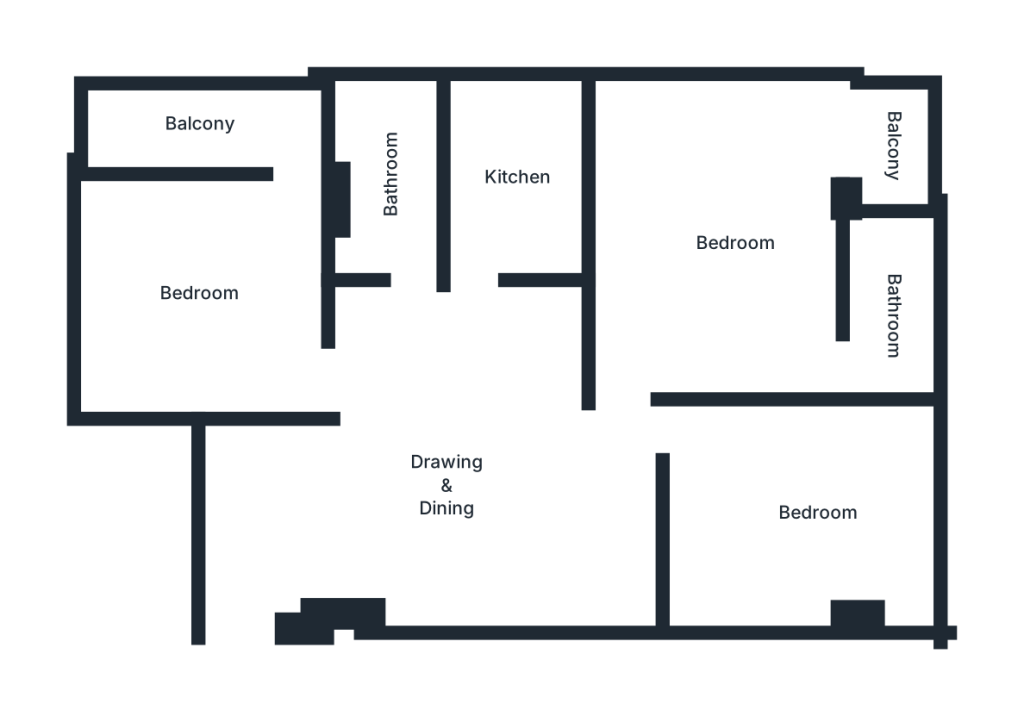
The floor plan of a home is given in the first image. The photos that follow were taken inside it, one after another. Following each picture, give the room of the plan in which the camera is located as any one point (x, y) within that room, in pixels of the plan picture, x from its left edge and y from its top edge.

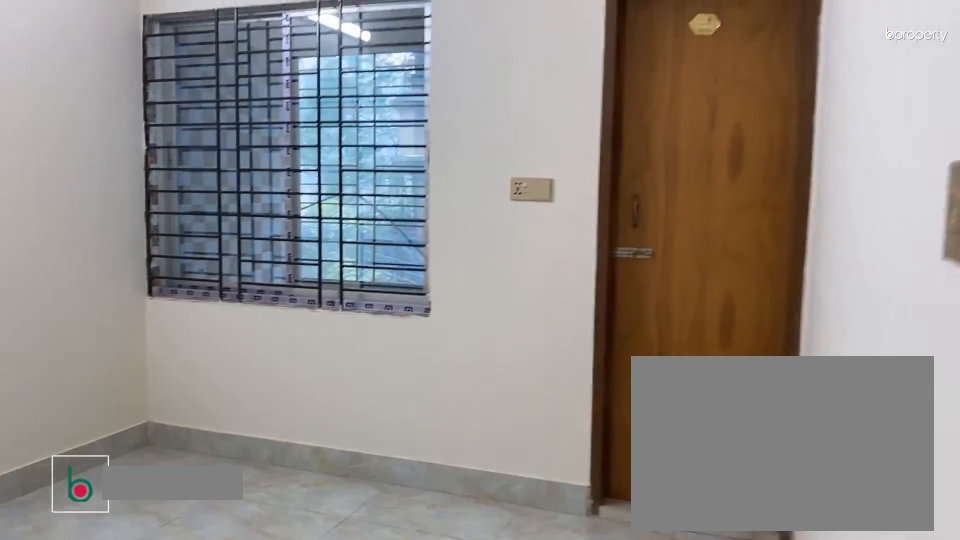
(207, 296)
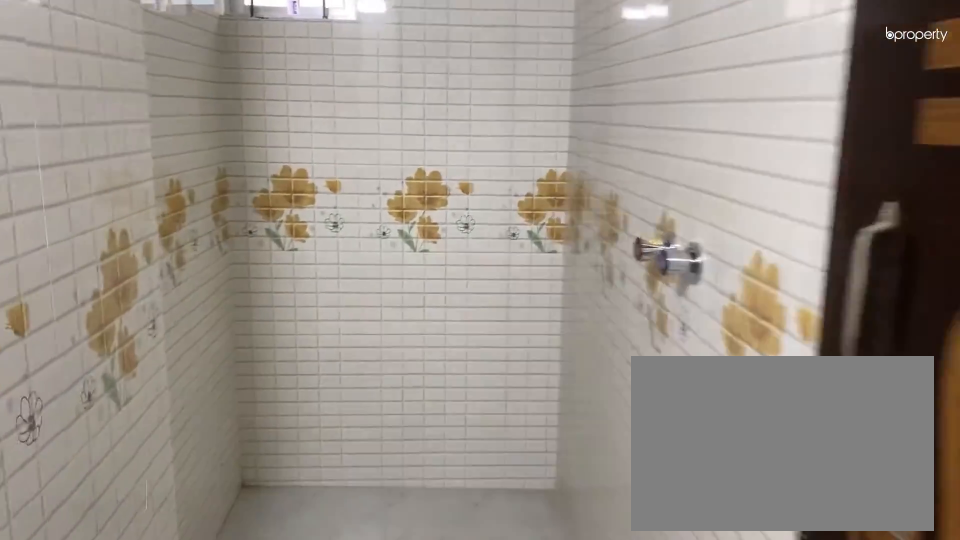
(394, 171)
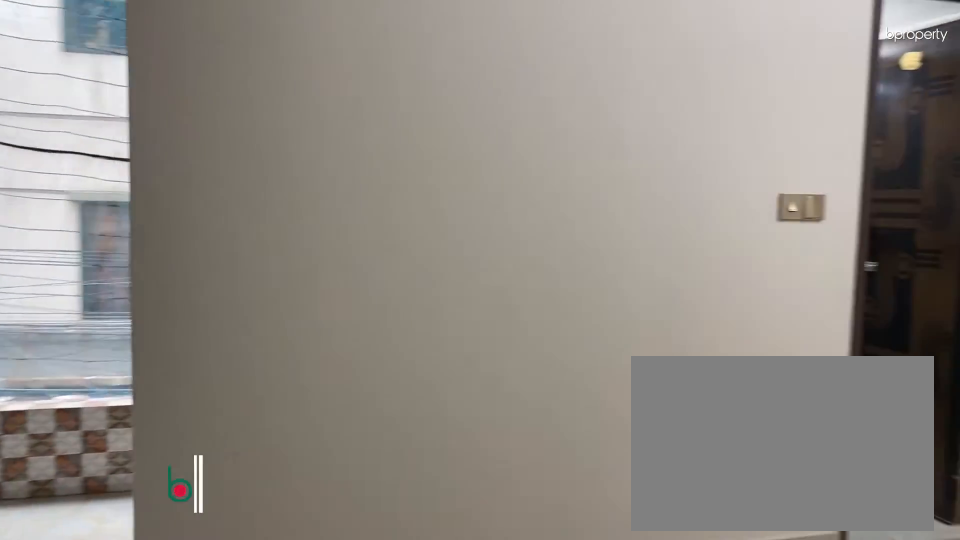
(736, 242)
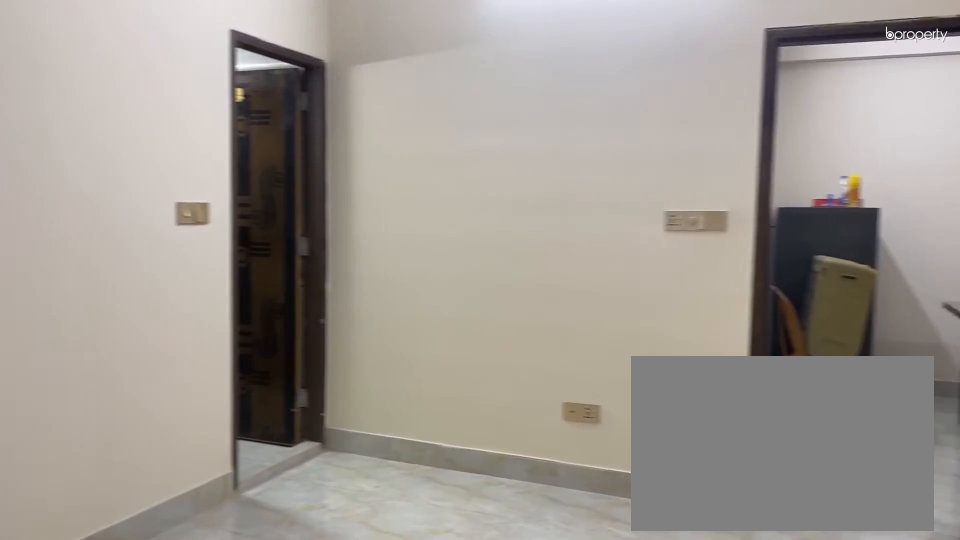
(736, 242)
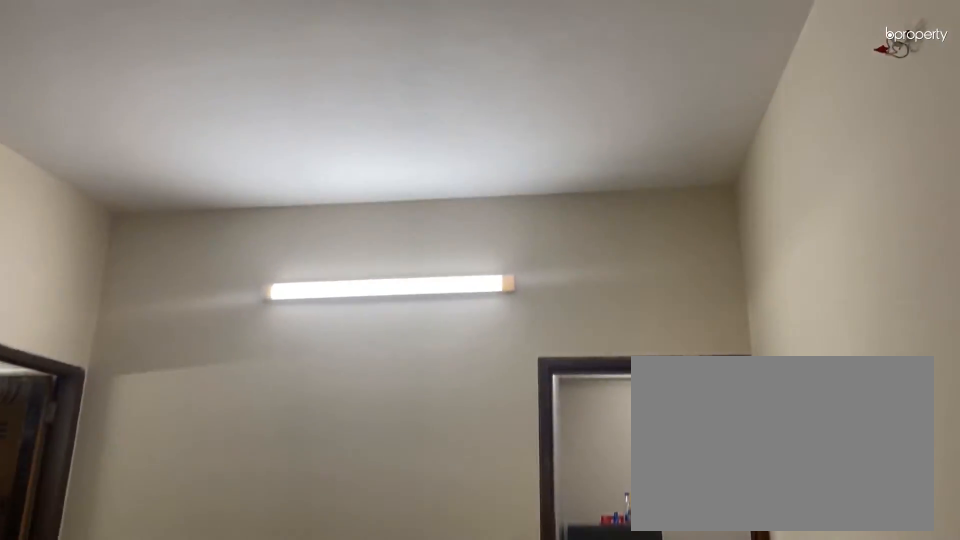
(736, 242)
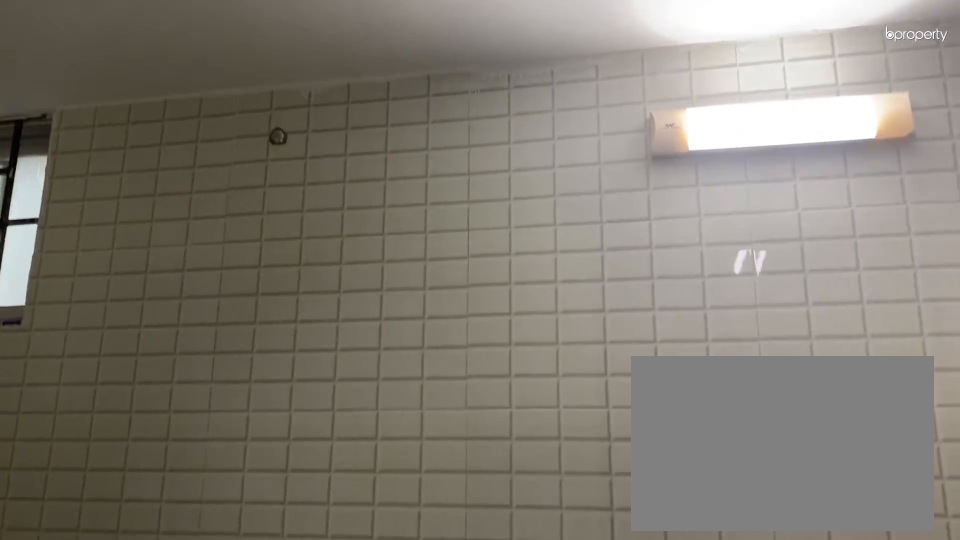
(895, 301)
